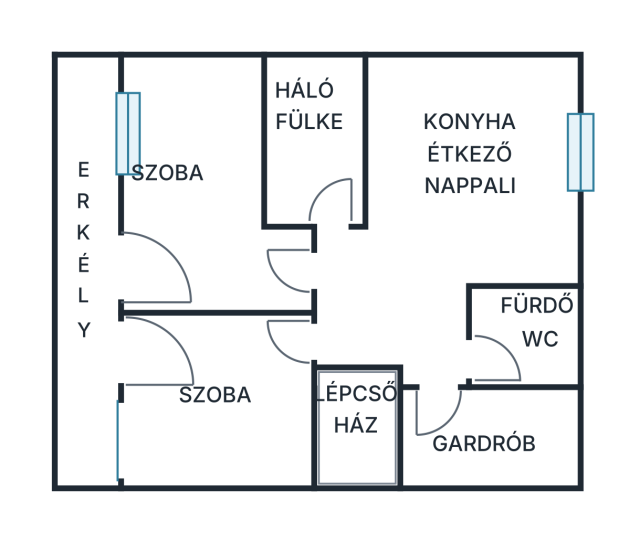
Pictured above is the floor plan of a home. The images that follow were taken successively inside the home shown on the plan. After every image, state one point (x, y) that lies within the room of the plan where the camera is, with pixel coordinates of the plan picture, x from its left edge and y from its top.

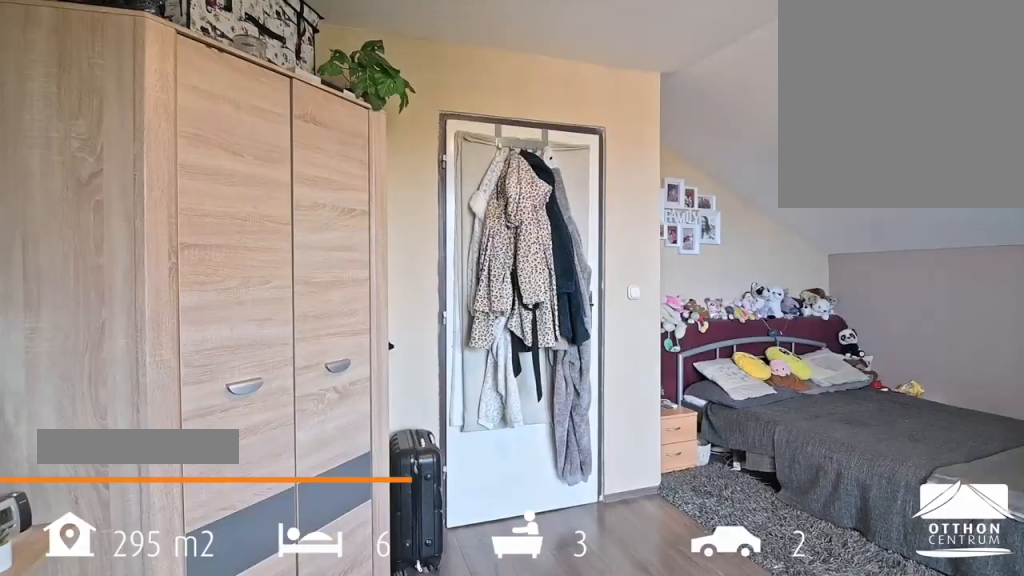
(206, 397)
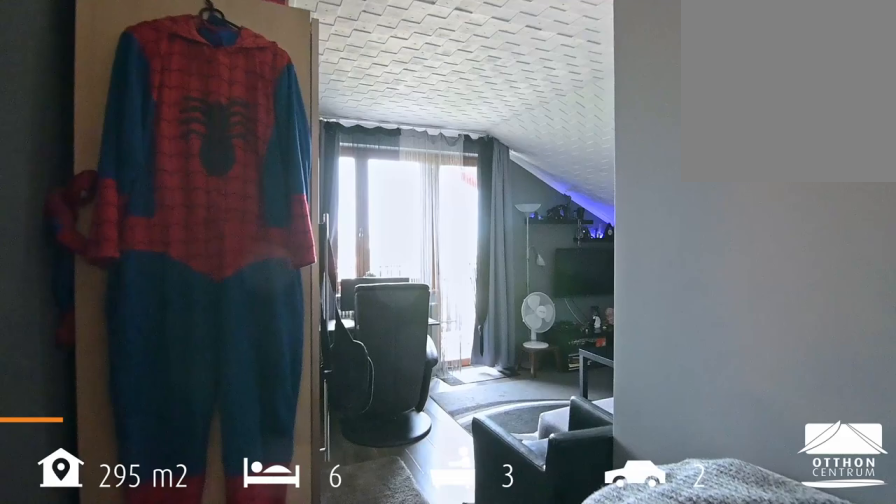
(203, 156)
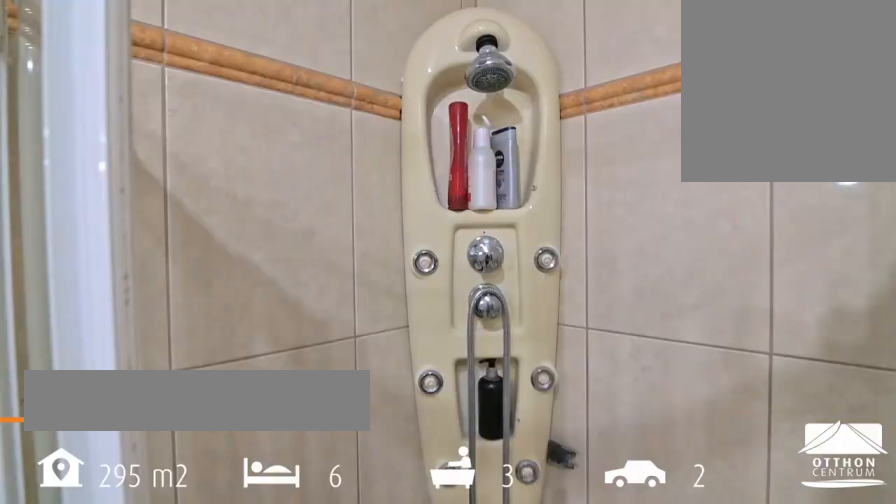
(535, 336)
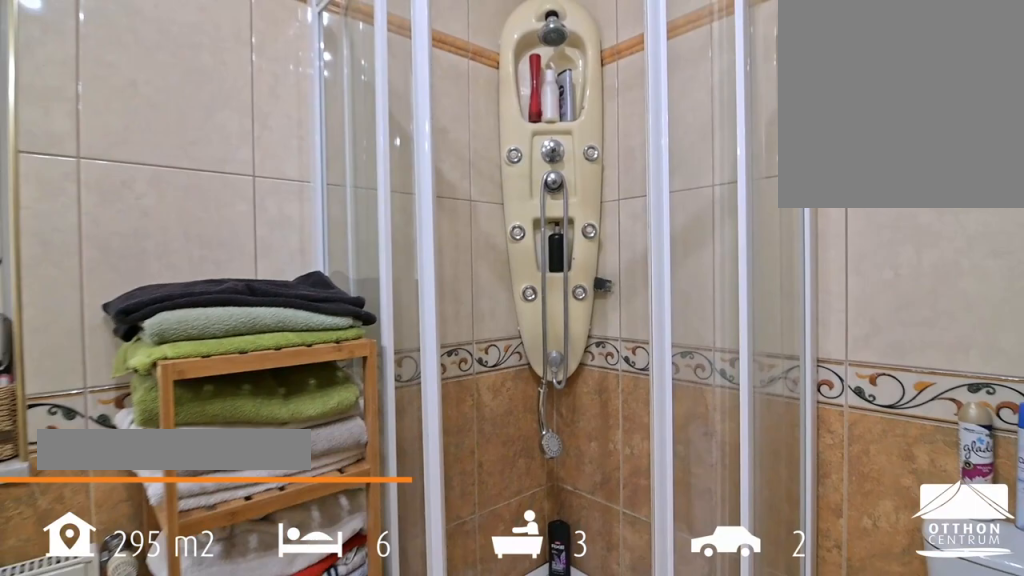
(535, 336)
